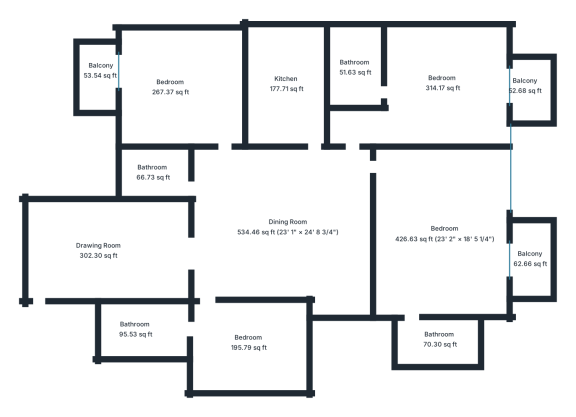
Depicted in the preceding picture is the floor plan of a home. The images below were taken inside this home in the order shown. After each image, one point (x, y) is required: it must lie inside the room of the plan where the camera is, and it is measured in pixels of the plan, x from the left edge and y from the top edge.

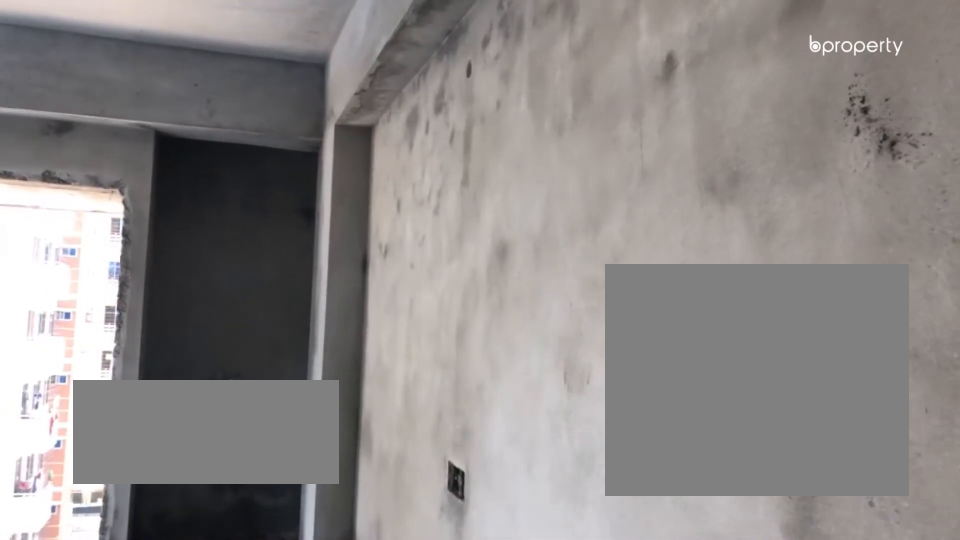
(442, 83)
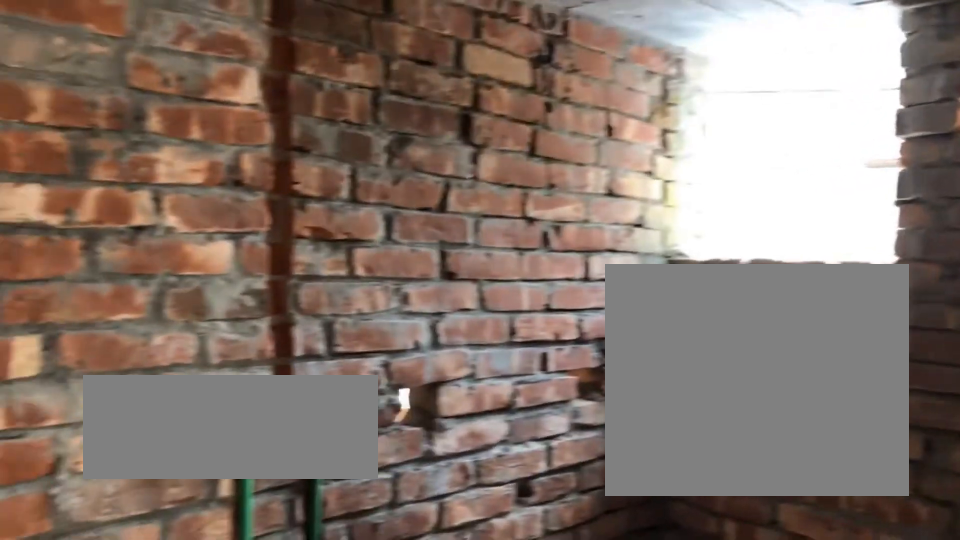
(356, 73)
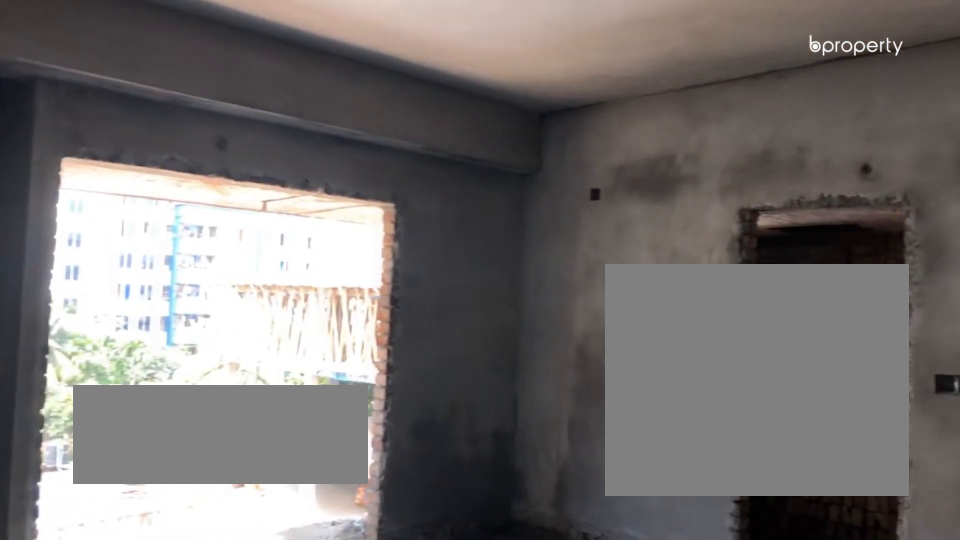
(445, 233)
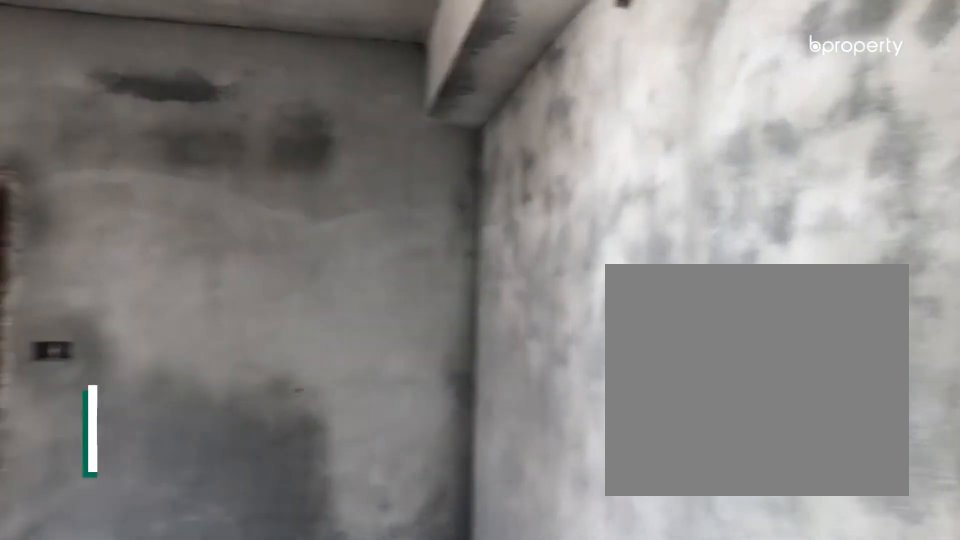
(445, 233)
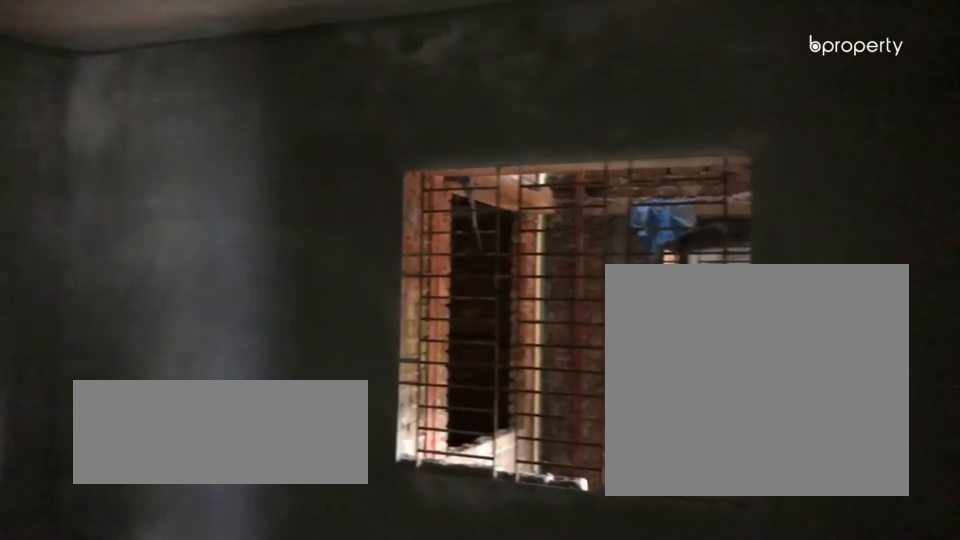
(246, 344)
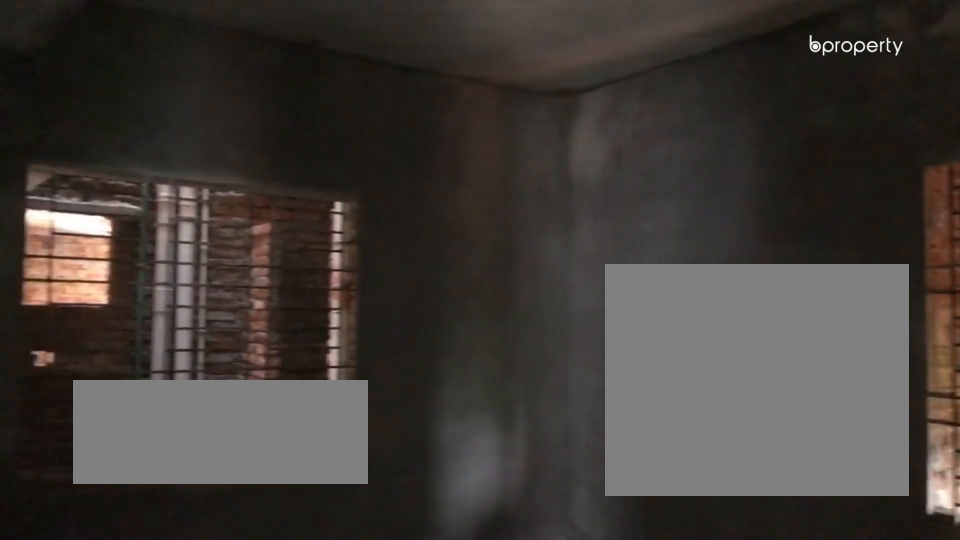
(246, 344)
